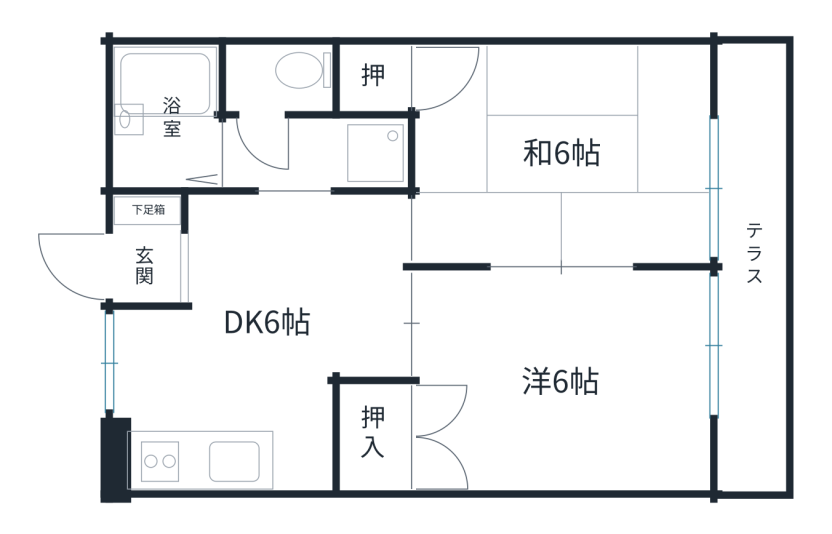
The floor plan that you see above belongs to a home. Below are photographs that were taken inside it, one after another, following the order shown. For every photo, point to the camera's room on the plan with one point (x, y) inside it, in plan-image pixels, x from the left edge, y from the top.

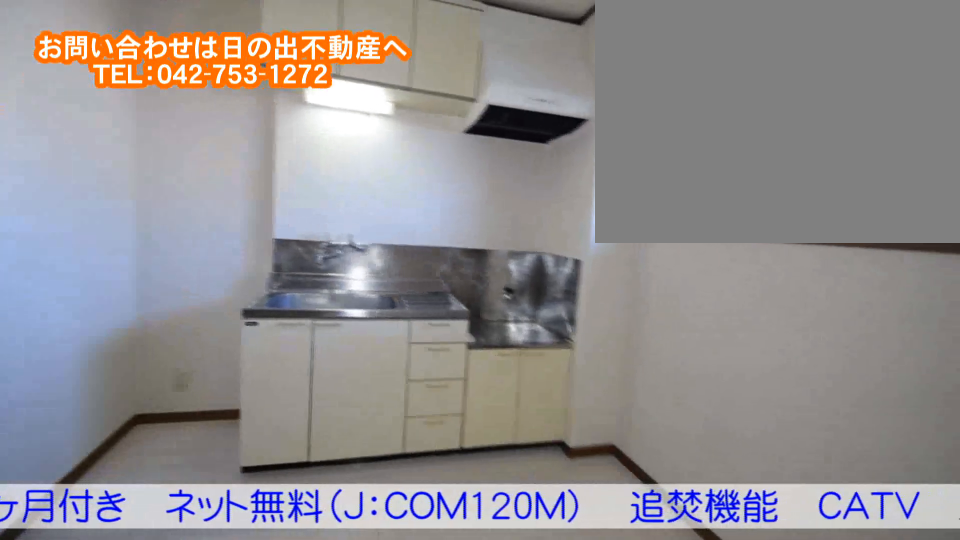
(273, 357)
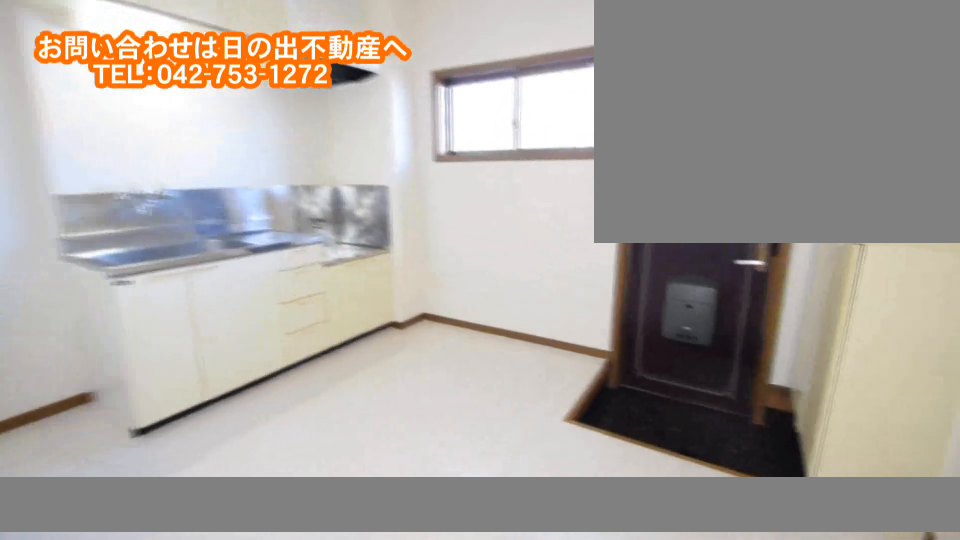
(273, 357)
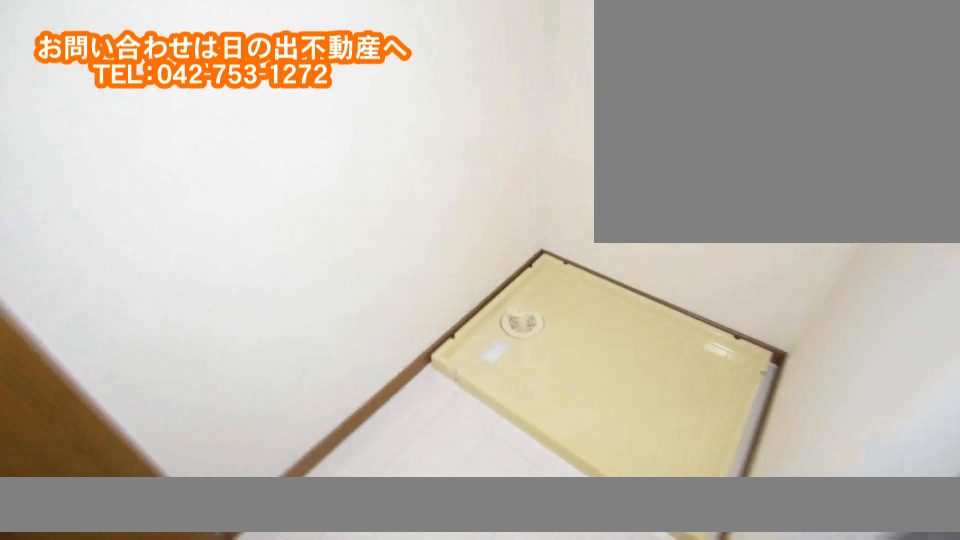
(291, 151)
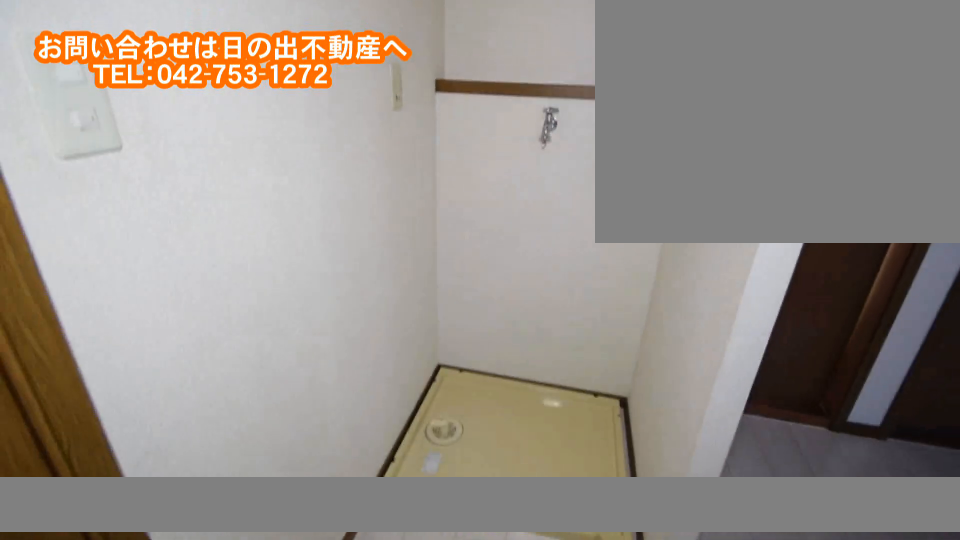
(291, 152)
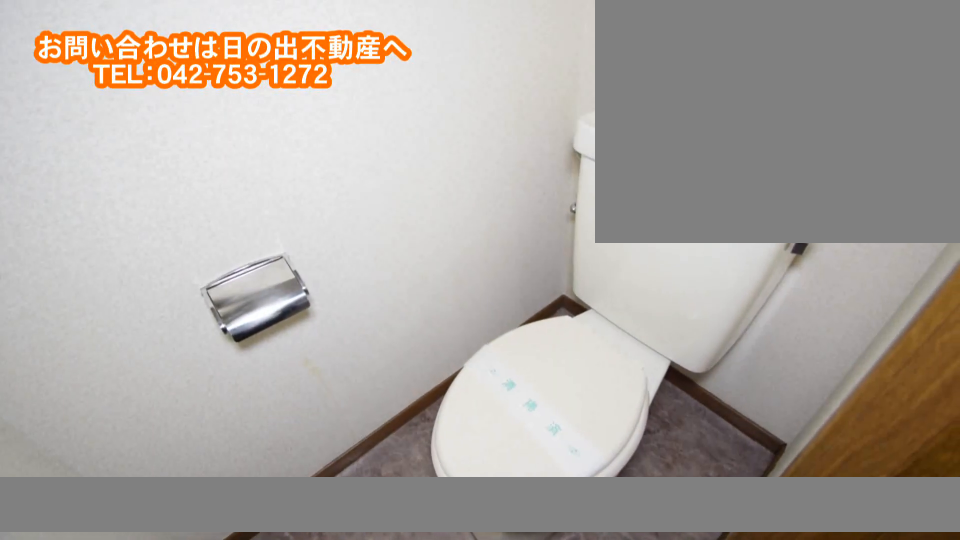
(270, 73)
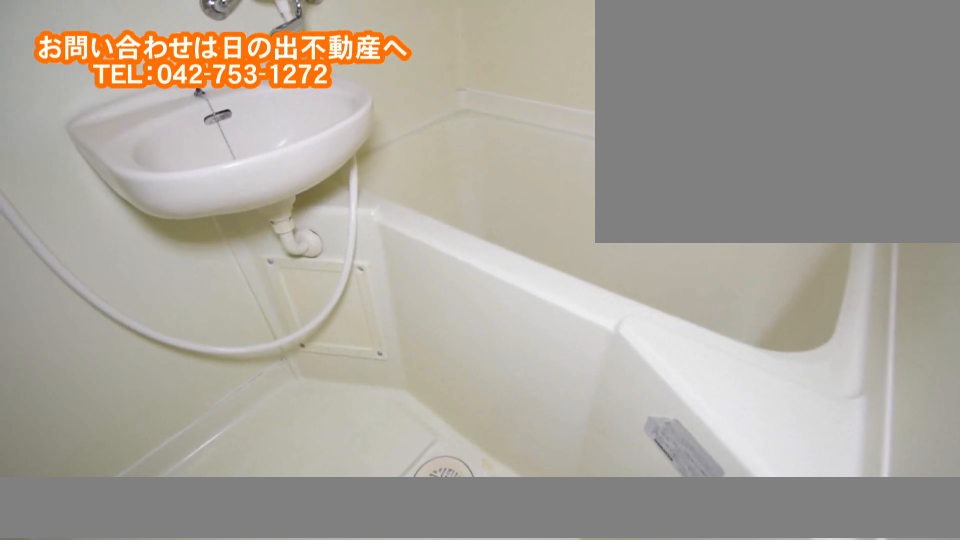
(168, 136)
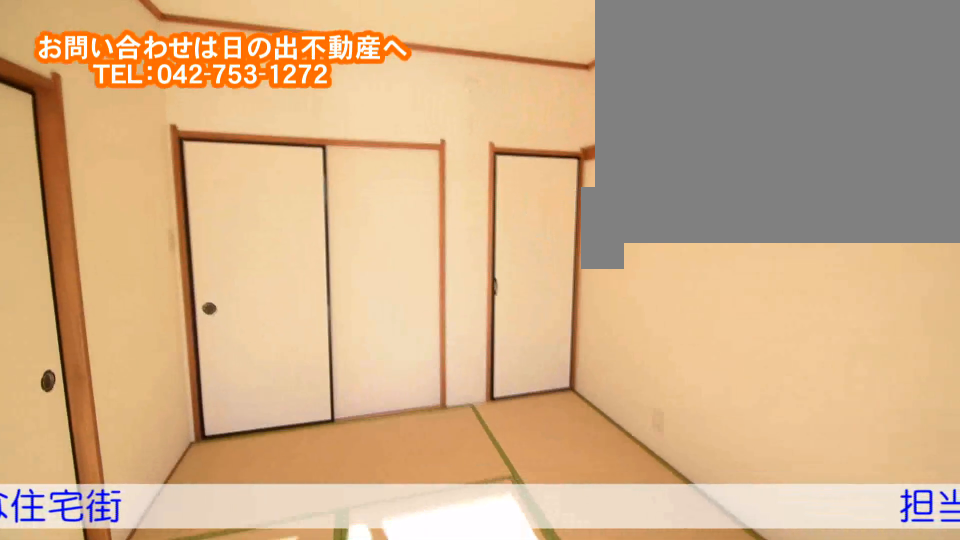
(634, 152)
